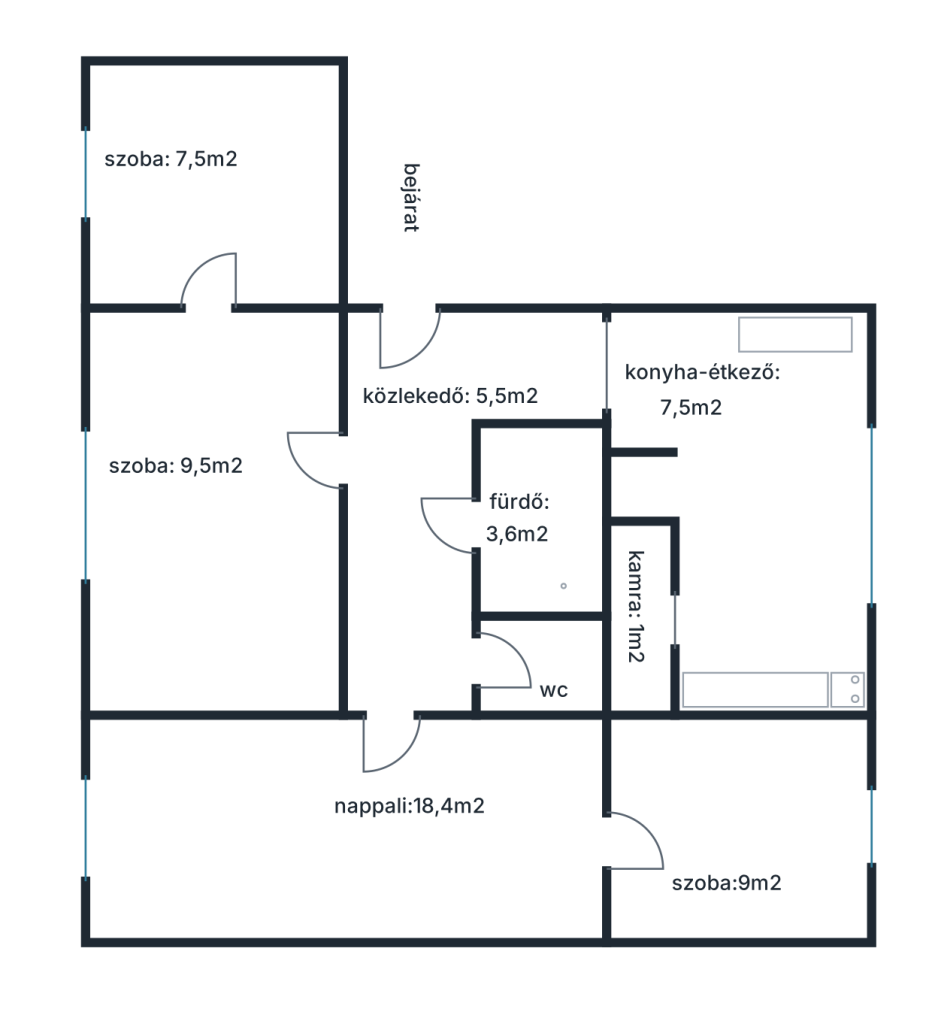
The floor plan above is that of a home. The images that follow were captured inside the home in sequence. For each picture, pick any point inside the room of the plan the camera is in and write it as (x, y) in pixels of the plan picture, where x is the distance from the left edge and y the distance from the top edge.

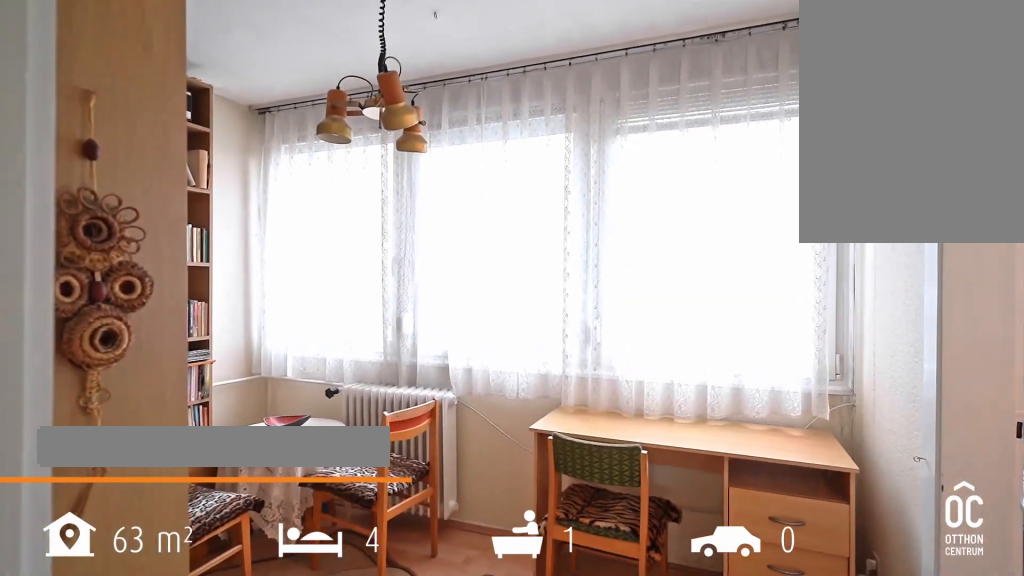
(209, 515)
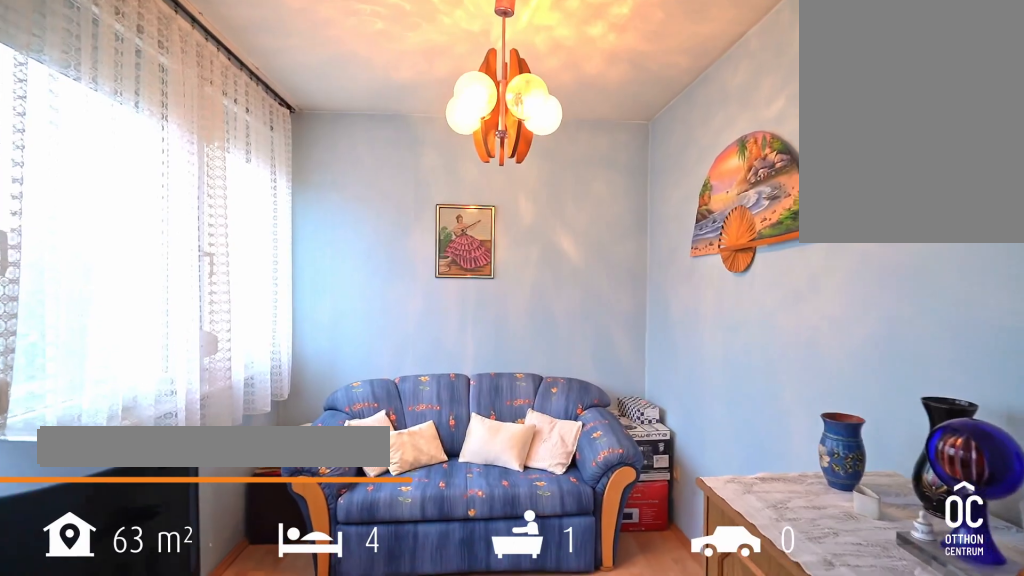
(211, 184)
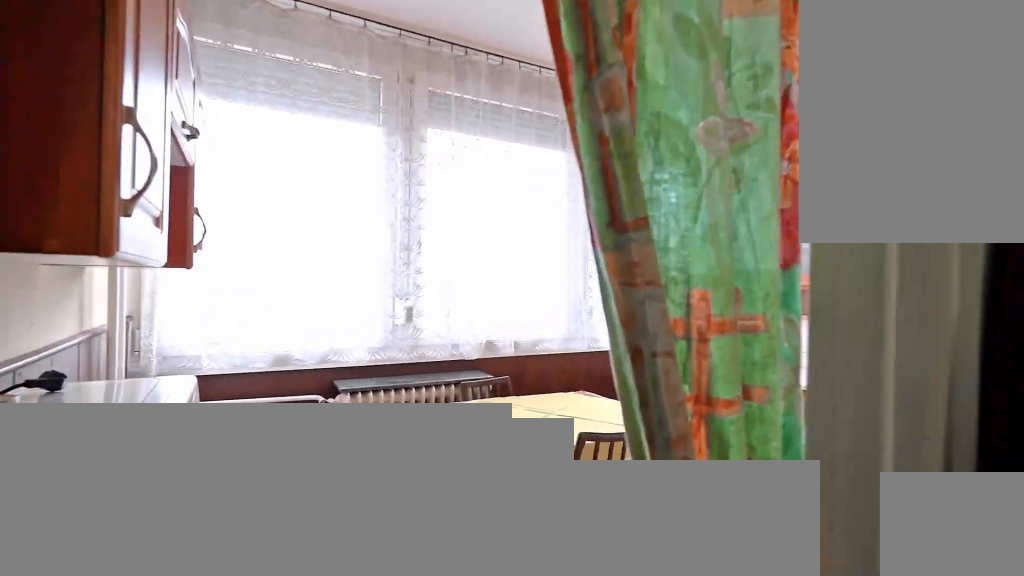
(741, 515)
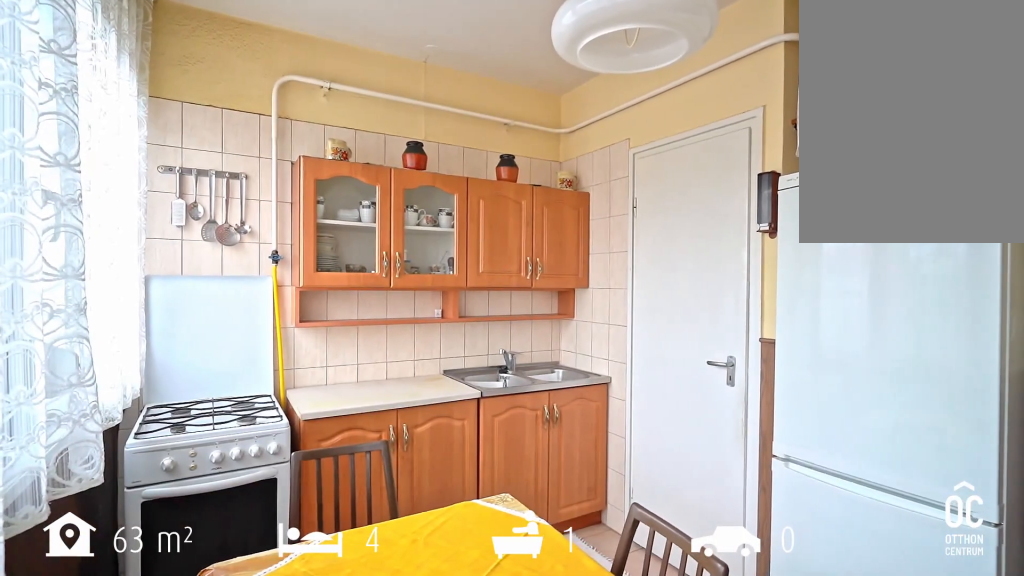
(741, 515)
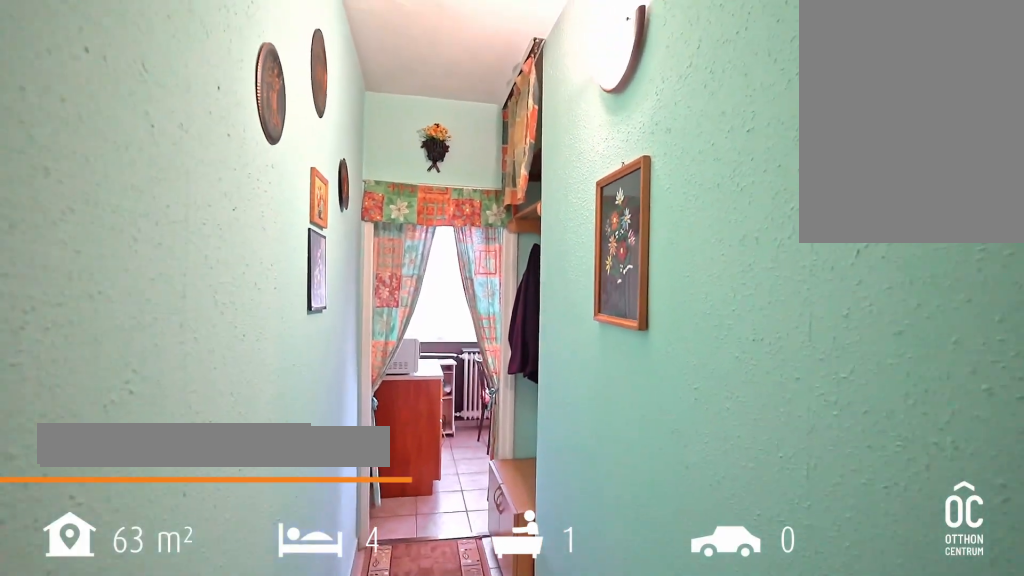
(411, 385)
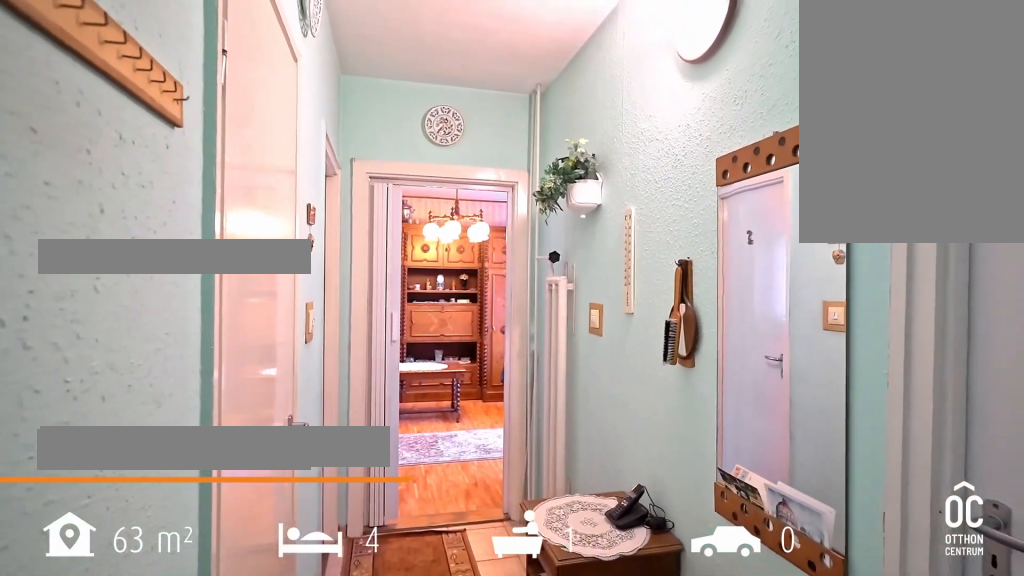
(411, 385)
